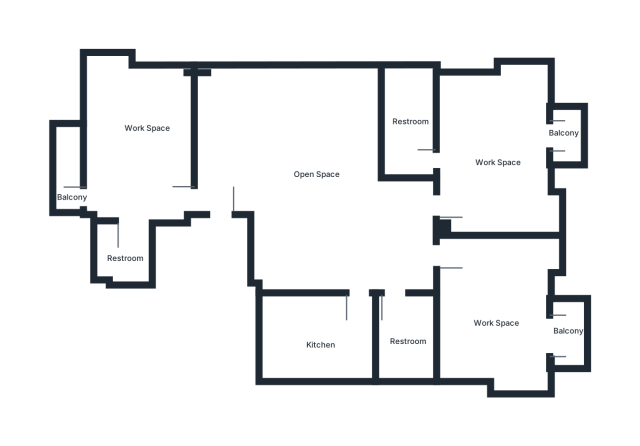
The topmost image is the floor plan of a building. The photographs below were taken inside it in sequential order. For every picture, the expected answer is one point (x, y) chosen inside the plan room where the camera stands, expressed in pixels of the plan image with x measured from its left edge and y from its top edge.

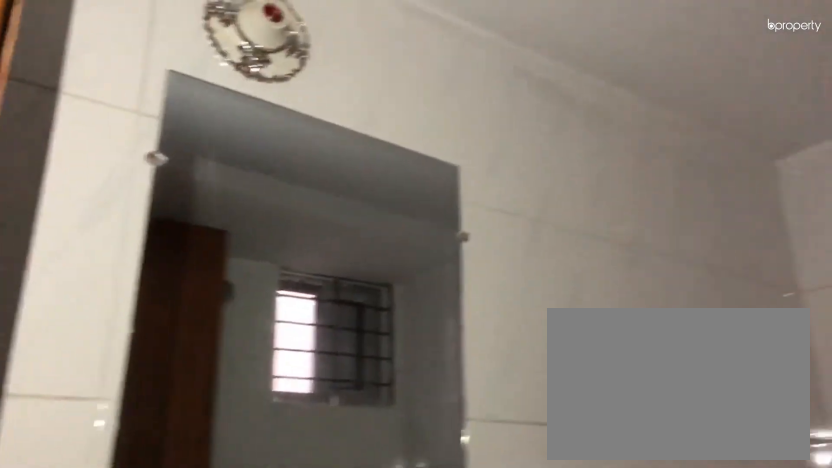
(129, 253)
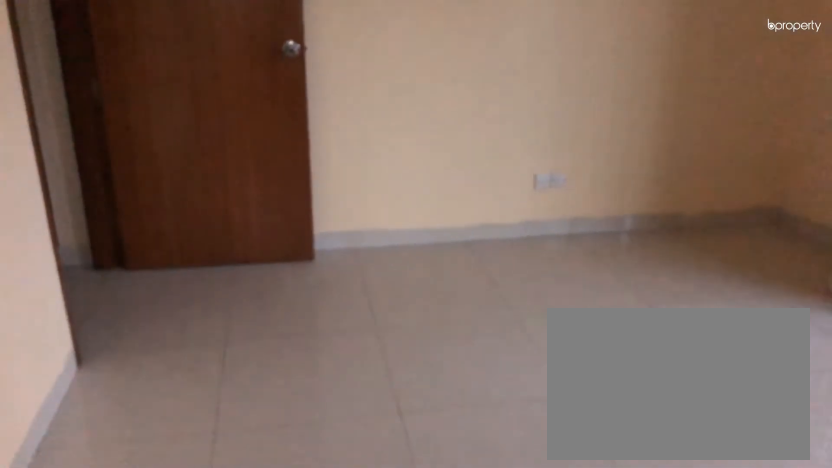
(493, 316)
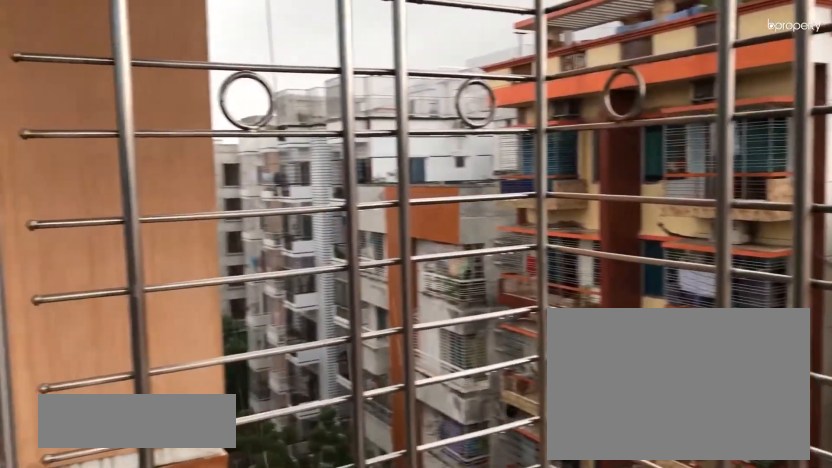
(564, 333)
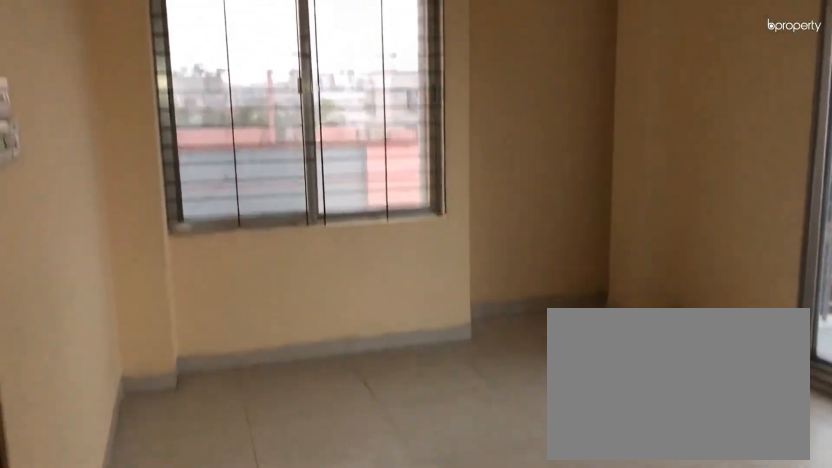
(496, 154)
